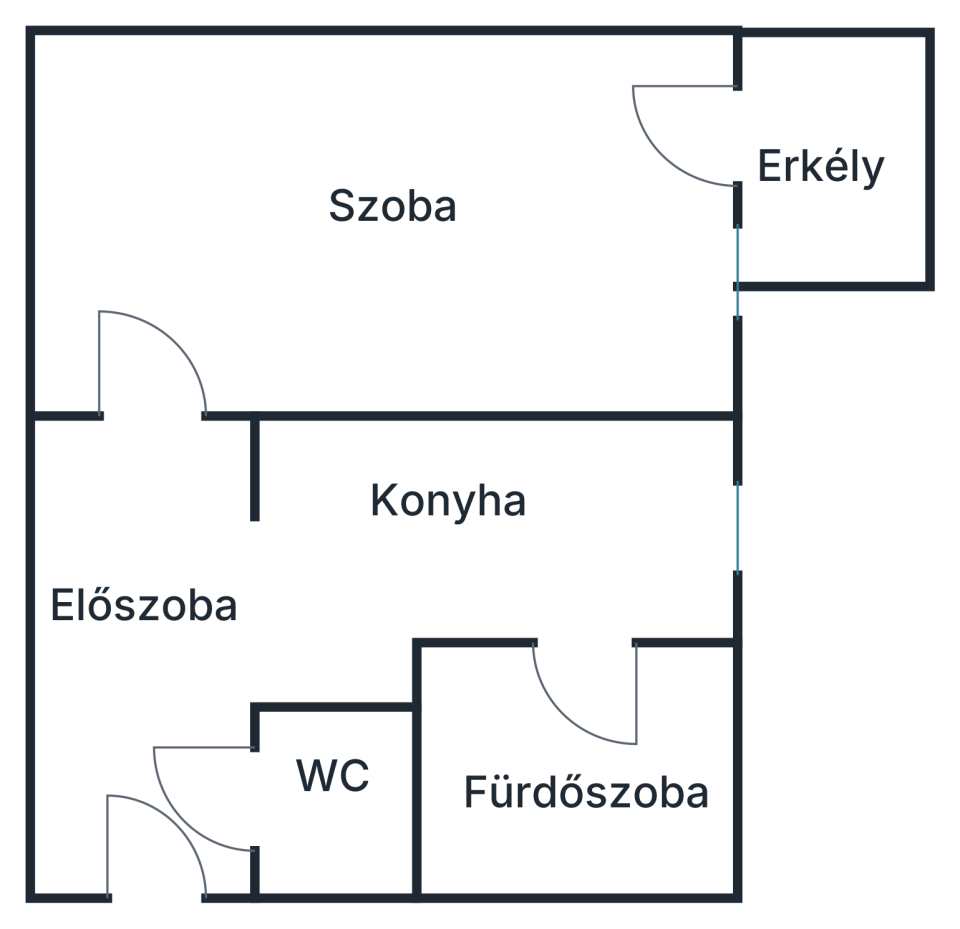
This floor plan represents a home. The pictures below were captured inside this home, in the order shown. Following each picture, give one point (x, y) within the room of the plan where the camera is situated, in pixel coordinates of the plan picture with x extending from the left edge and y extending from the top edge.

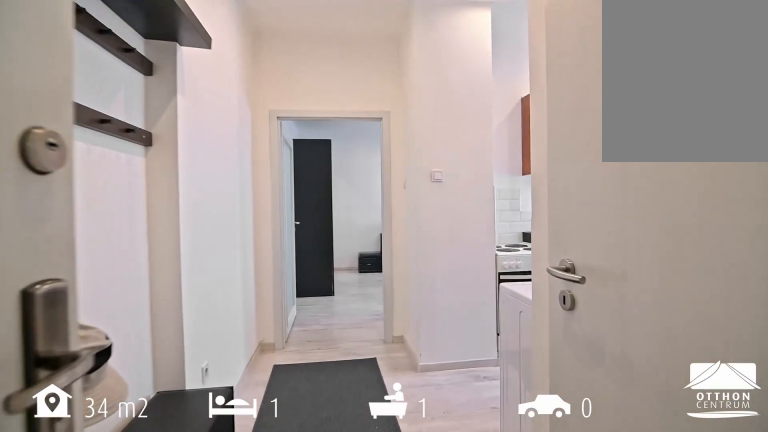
(142, 854)
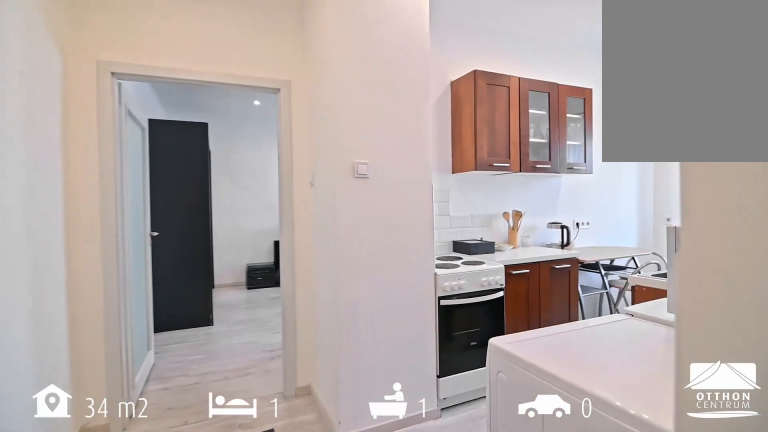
(142, 854)
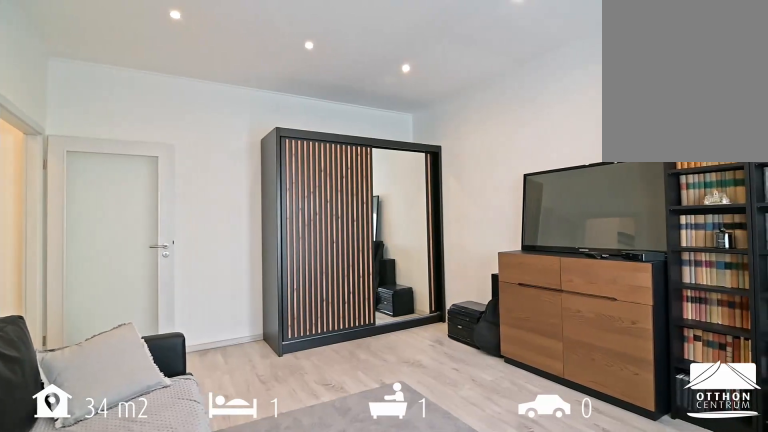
(391, 206)
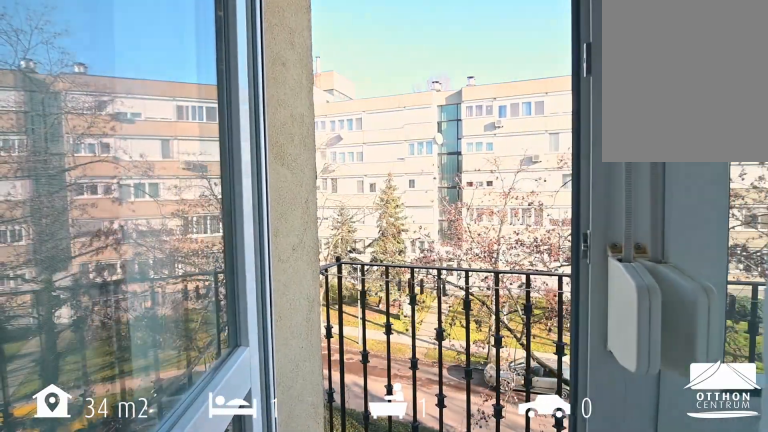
(830, 165)
